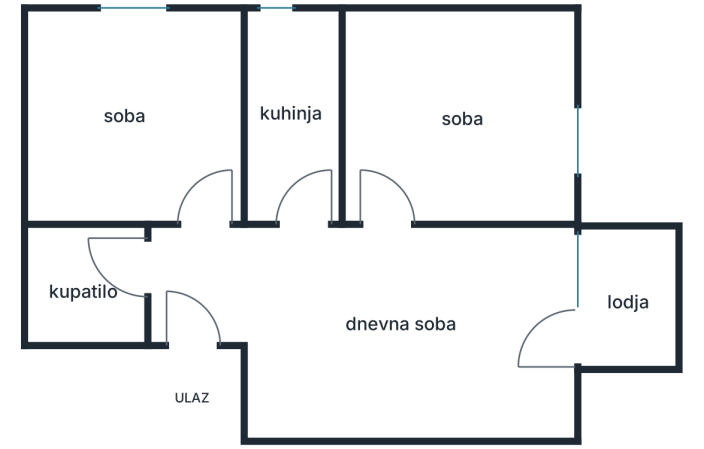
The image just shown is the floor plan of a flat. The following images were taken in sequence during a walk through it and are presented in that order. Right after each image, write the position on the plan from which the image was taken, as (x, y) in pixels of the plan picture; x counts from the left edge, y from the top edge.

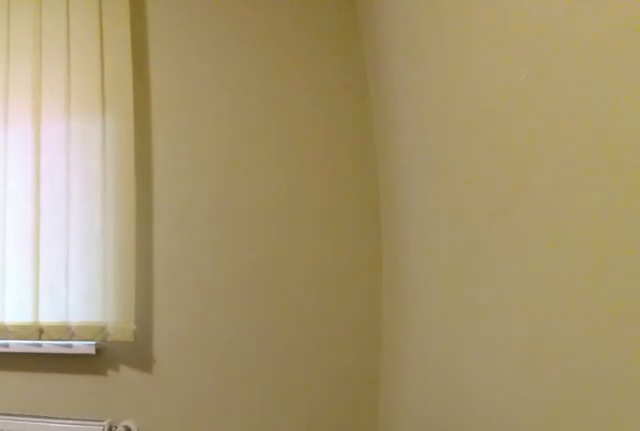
(203, 181)
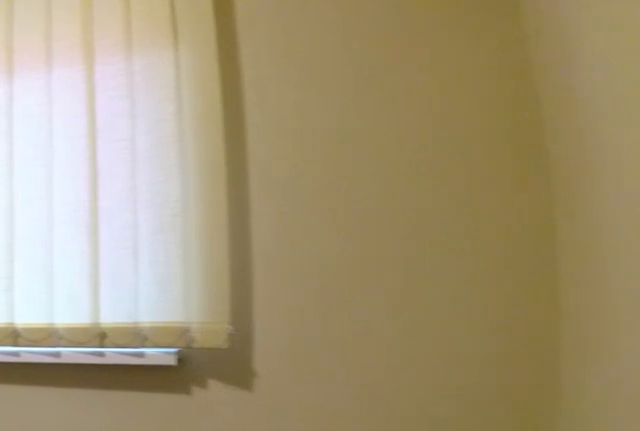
(205, 156)
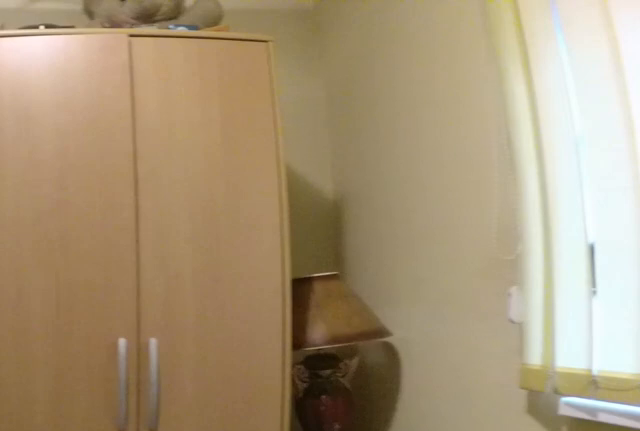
(217, 141)
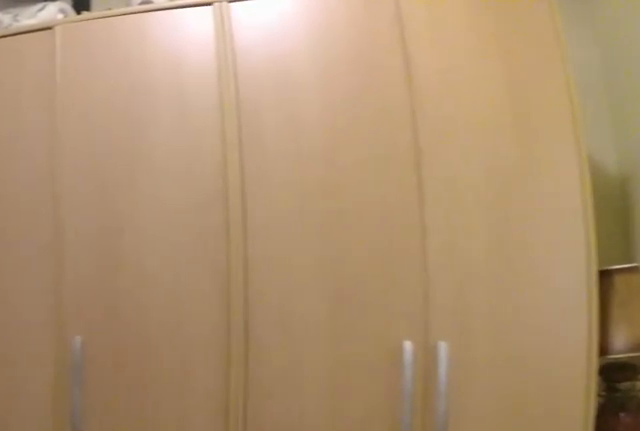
(216, 135)
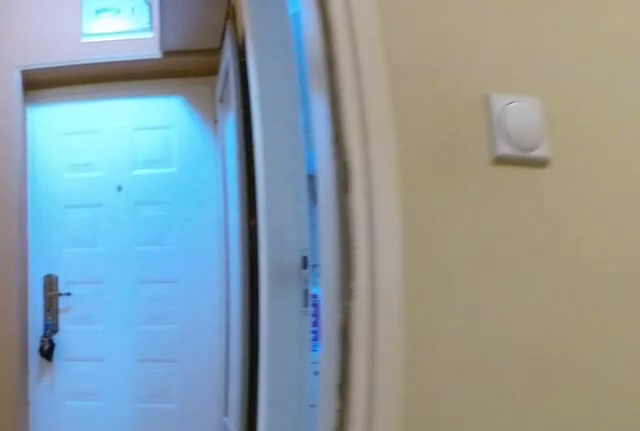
(202, 141)
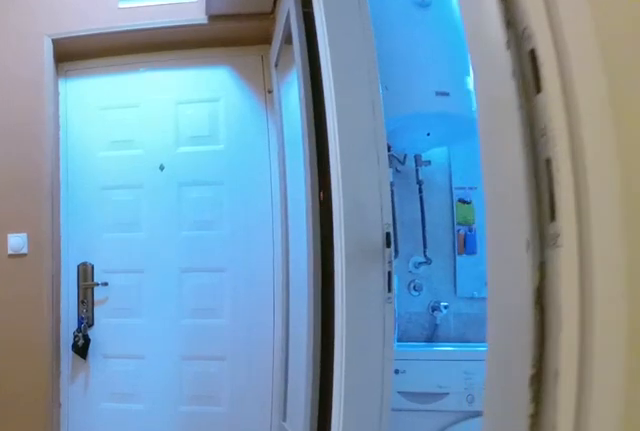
(204, 167)
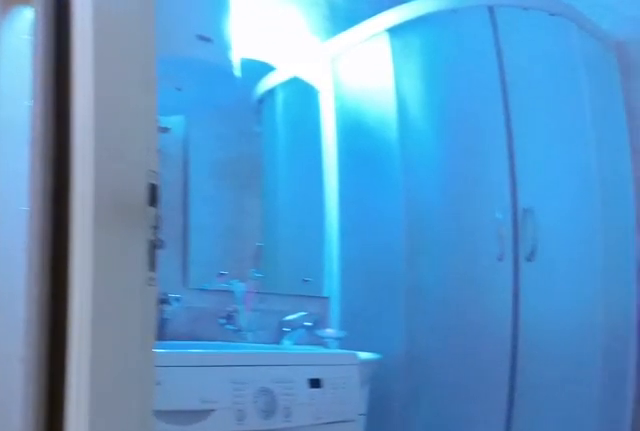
(202, 207)
